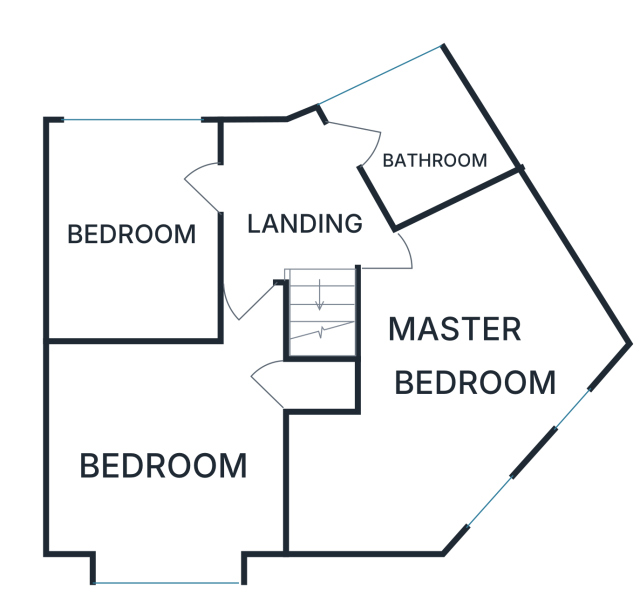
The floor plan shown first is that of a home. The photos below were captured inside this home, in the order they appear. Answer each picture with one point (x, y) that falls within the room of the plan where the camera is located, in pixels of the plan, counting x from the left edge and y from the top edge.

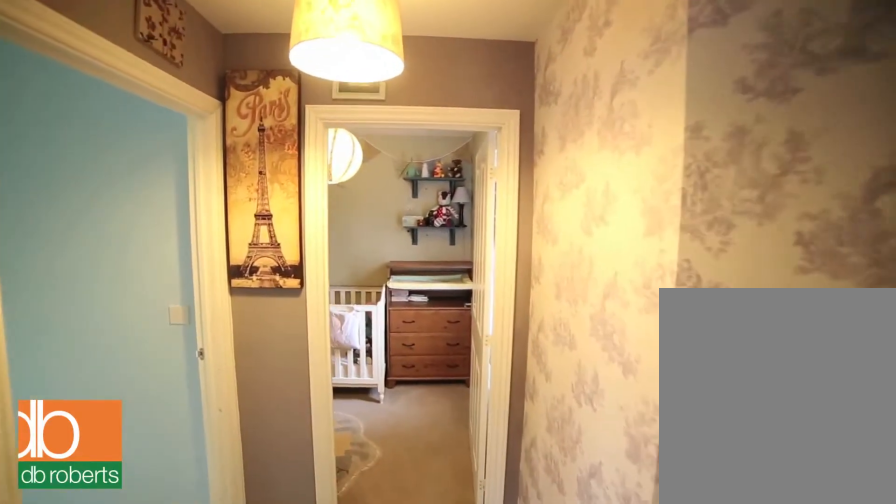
(295, 205)
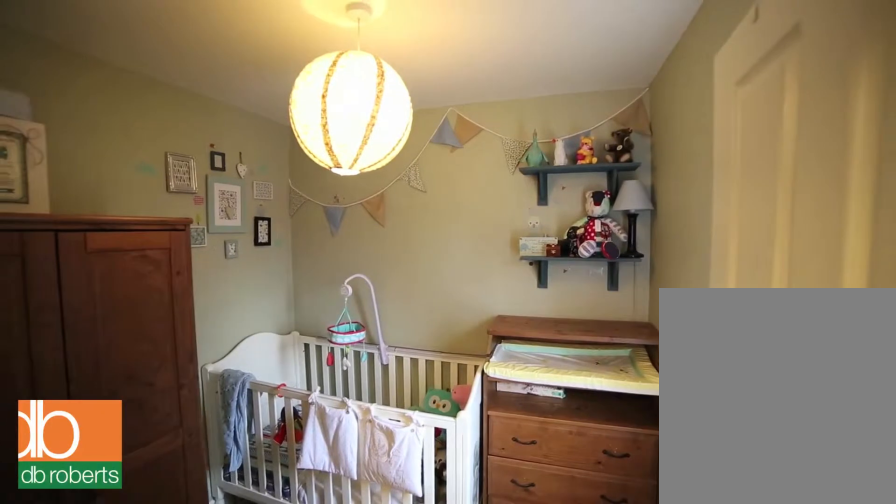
(134, 230)
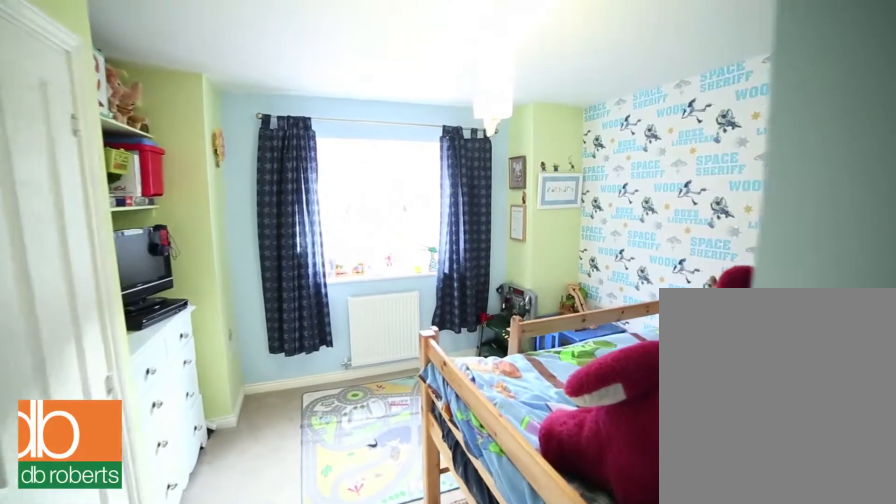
(165, 451)
